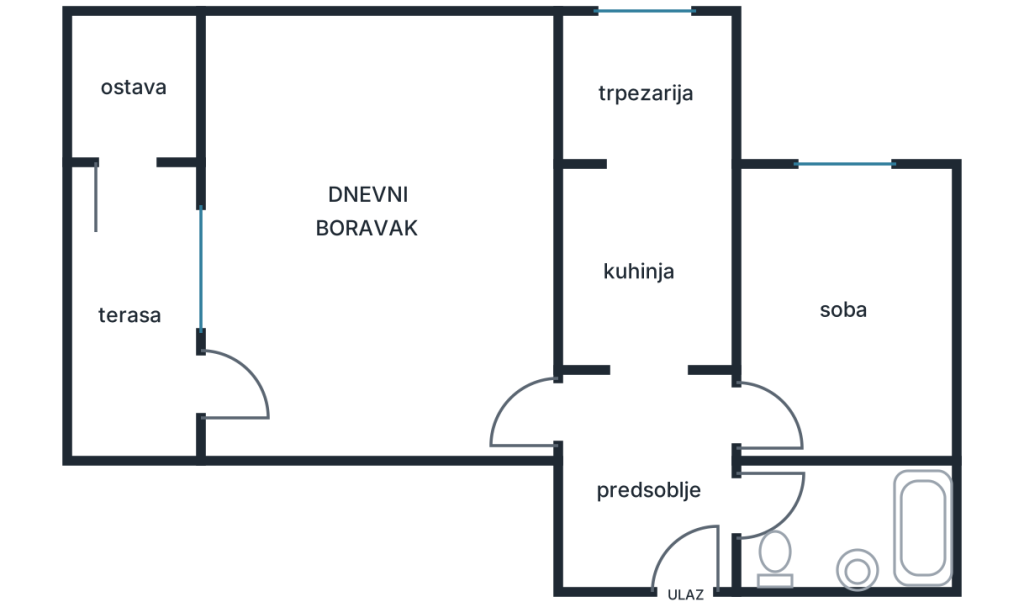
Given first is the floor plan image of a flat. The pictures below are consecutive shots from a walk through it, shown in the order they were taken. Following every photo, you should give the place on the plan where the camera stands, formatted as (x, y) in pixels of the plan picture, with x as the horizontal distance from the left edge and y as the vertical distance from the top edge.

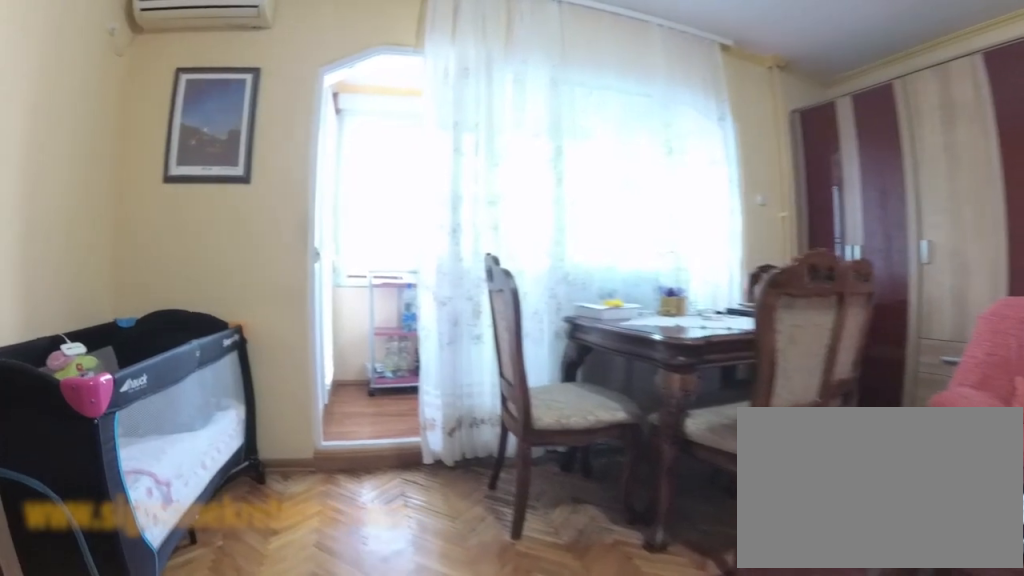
(459, 370)
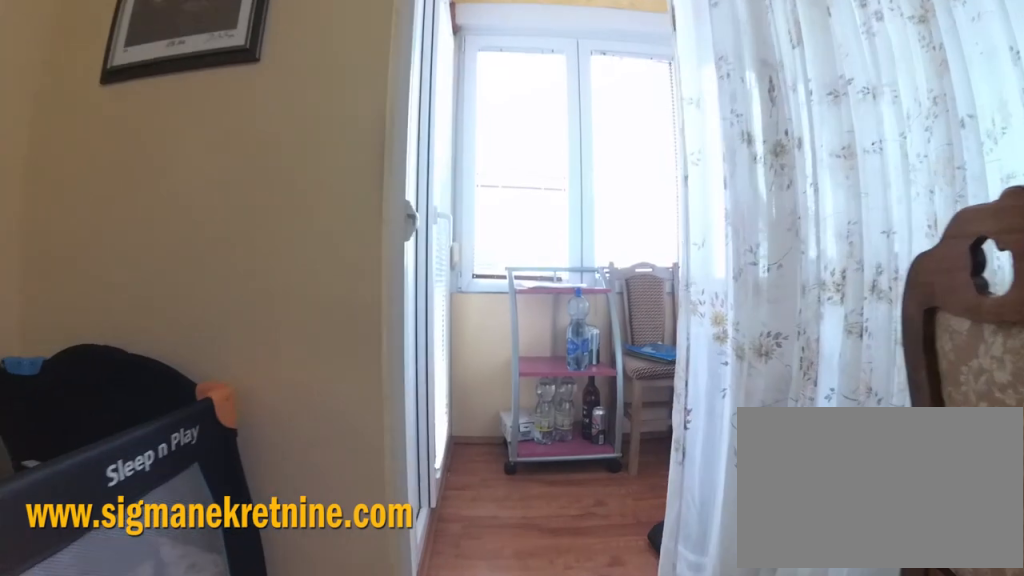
(314, 378)
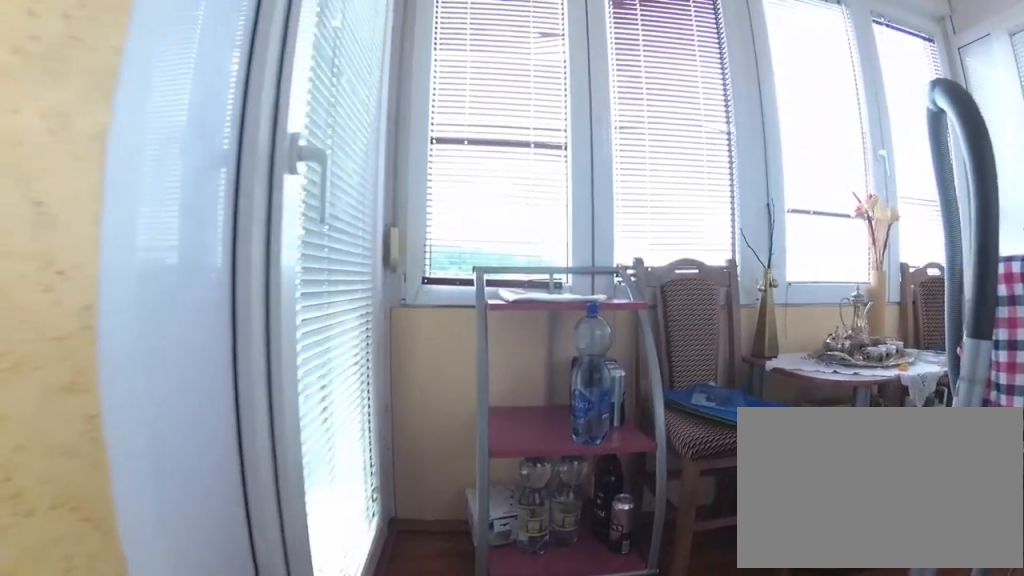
(229, 383)
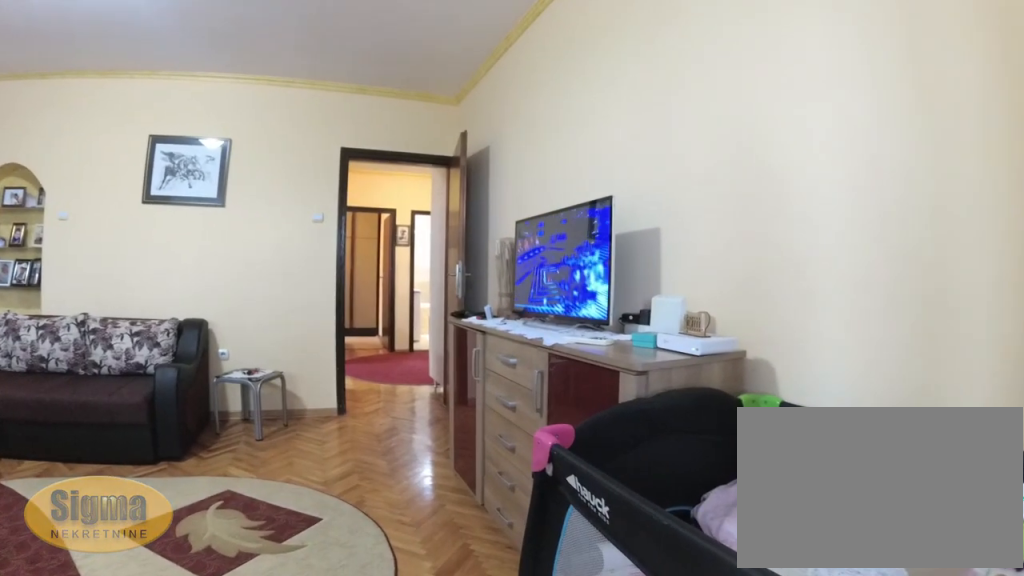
(213, 382)
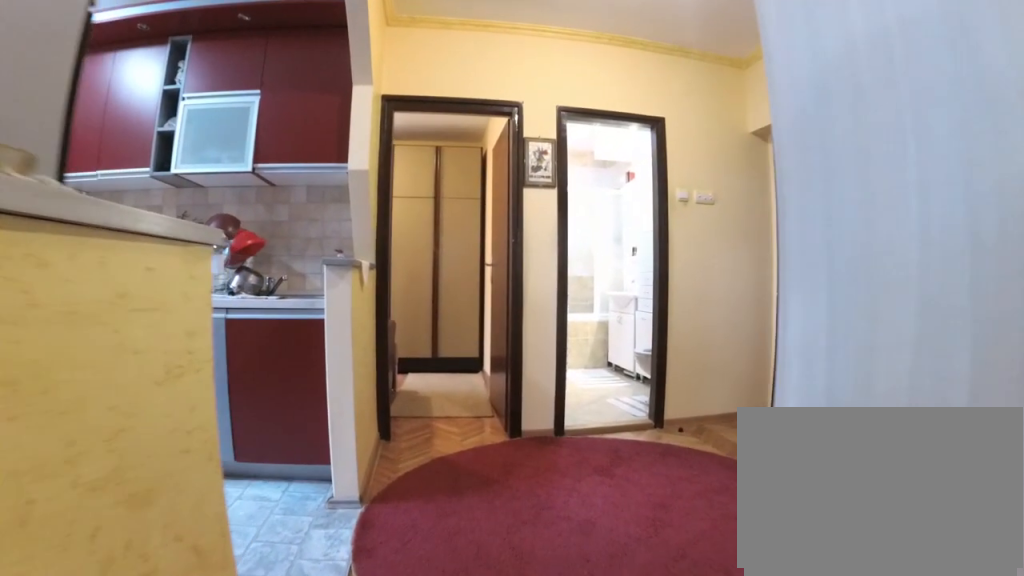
(537, 411)
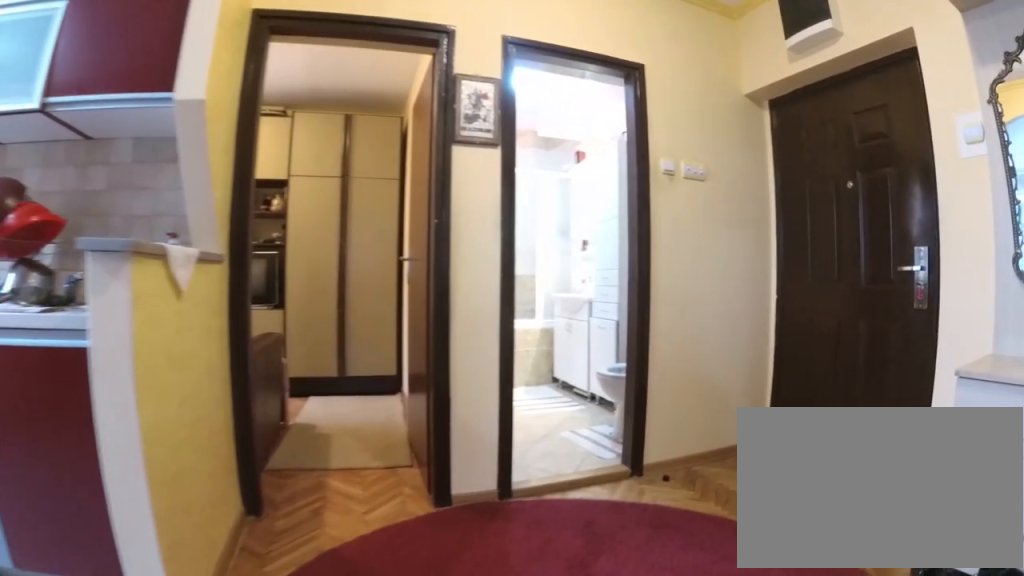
(585, 410)
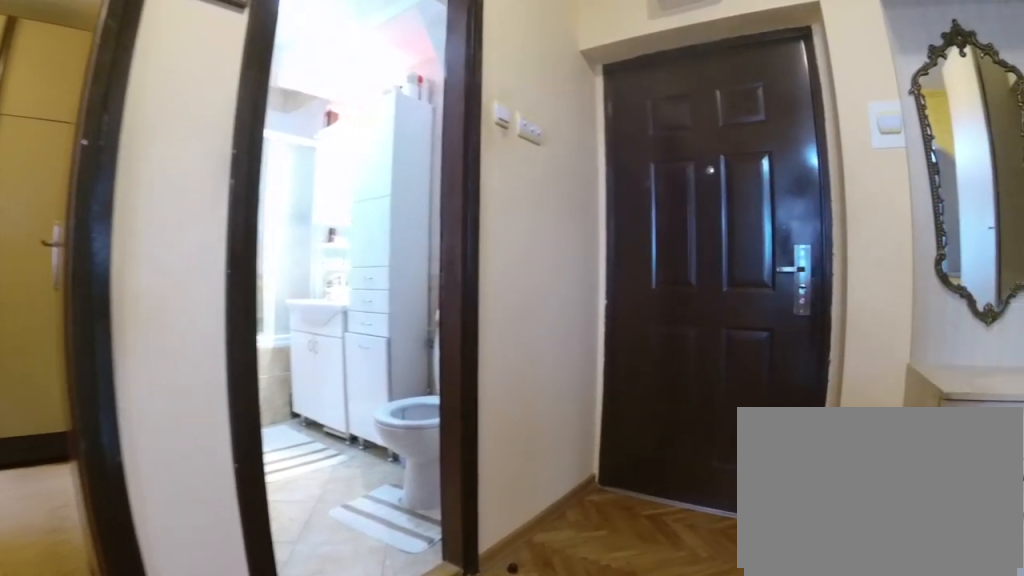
(639, 448)
